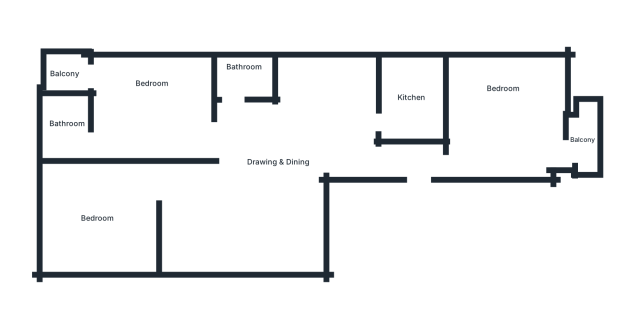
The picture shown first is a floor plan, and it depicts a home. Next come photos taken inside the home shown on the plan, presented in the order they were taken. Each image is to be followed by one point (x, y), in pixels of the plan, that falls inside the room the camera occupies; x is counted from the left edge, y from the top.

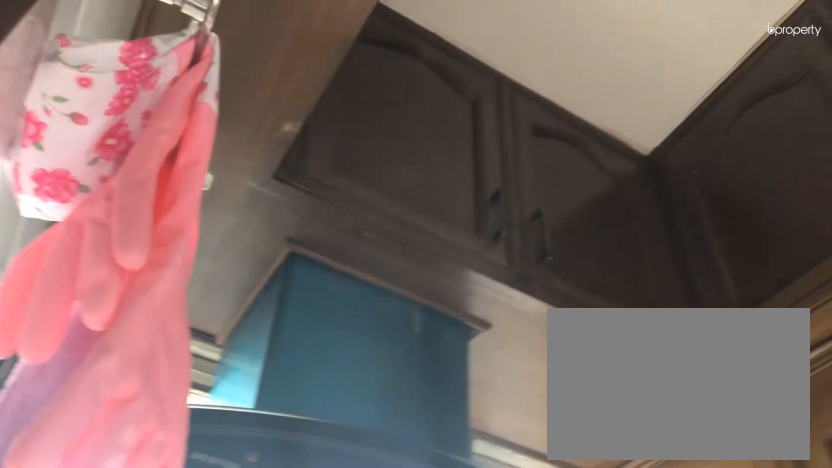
(414, 95)
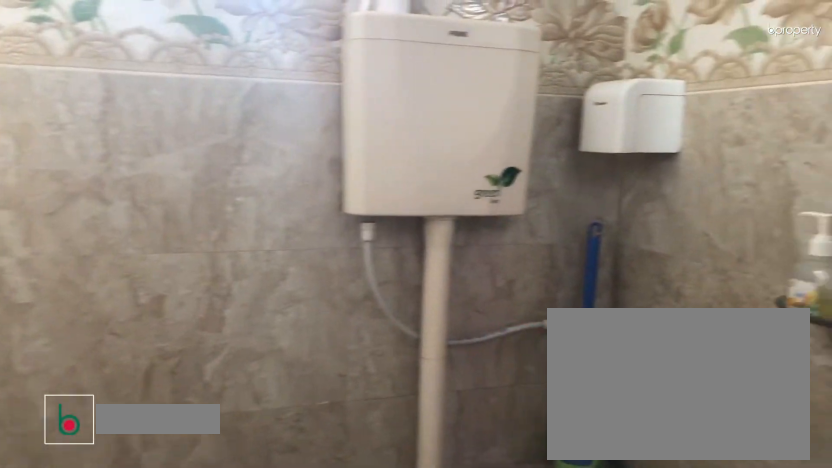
(242, 83)
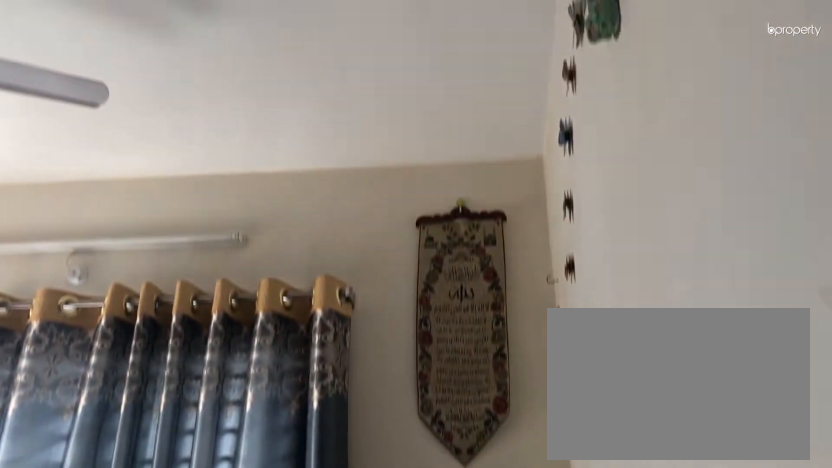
(151, 102)
